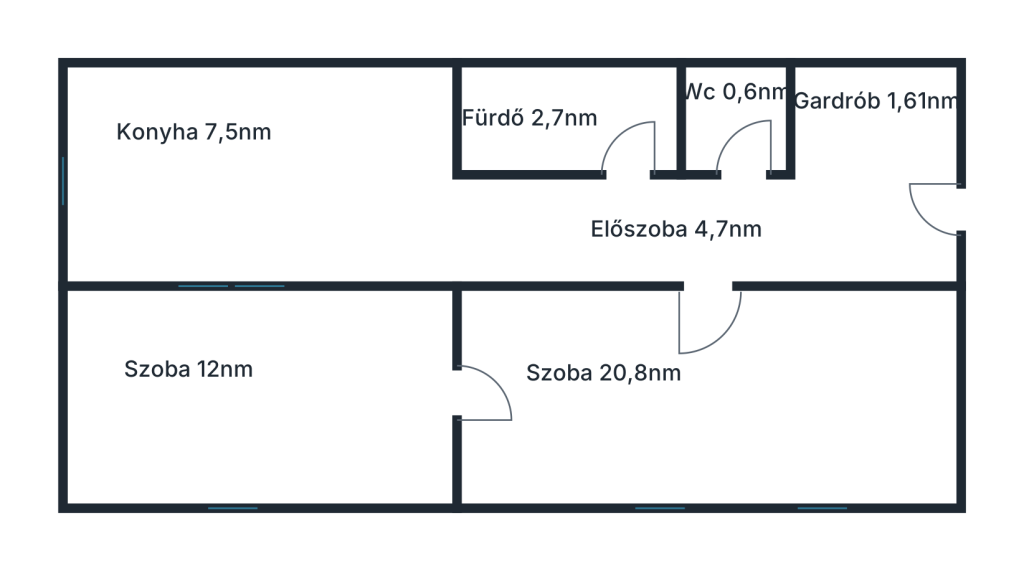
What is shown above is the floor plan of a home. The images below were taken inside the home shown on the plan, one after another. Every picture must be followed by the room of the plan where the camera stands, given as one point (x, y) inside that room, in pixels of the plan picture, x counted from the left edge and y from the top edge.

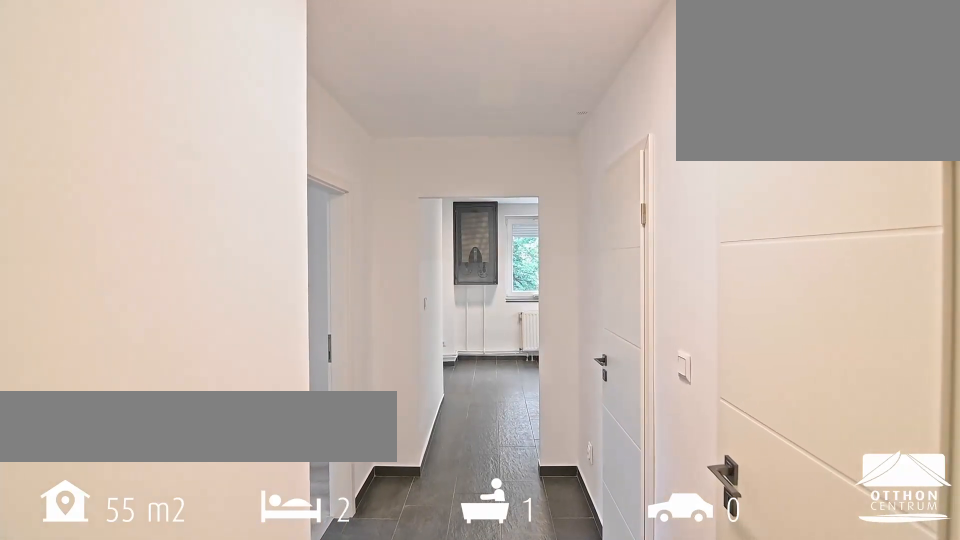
(877, 174)
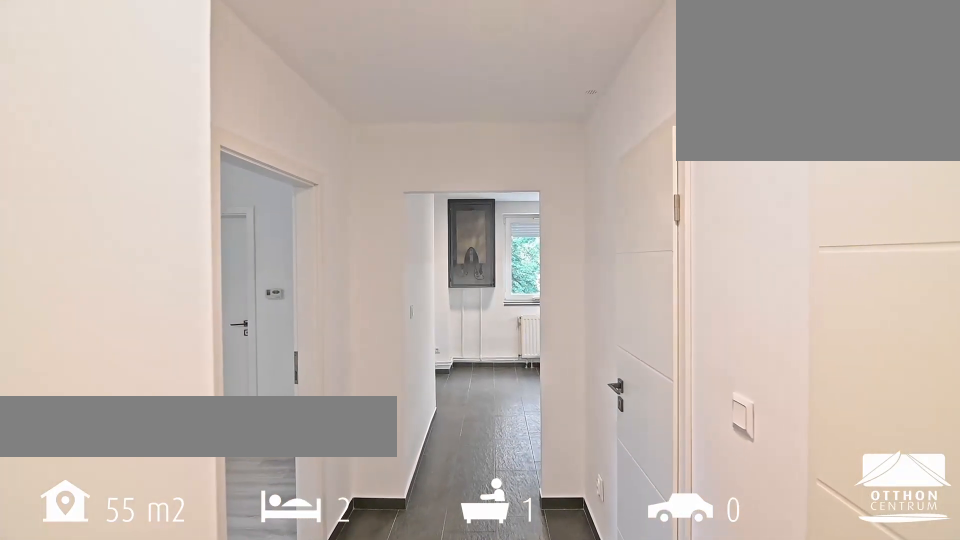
(877, 174)
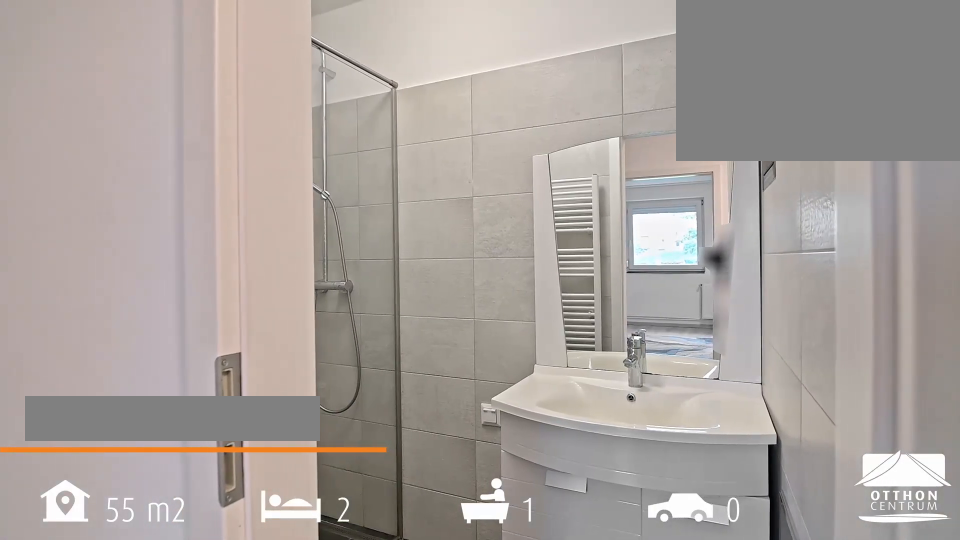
(569, 119)
